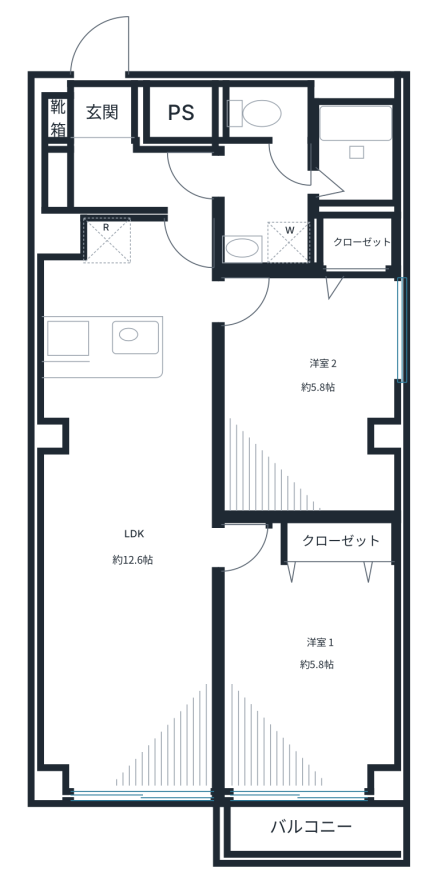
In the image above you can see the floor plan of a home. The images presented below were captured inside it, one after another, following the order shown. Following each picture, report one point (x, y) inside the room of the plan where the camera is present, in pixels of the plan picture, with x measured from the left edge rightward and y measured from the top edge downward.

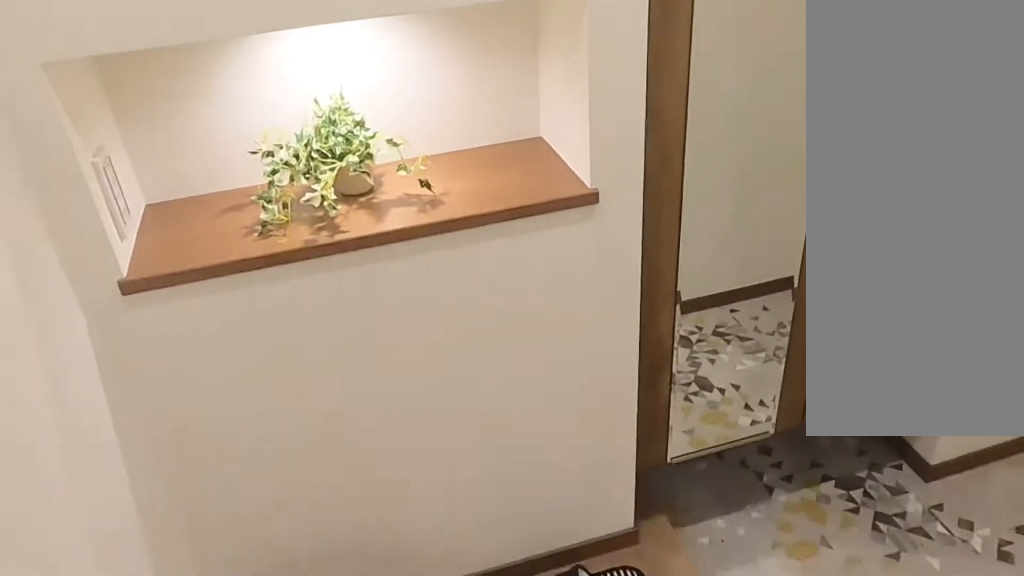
(114, 157)
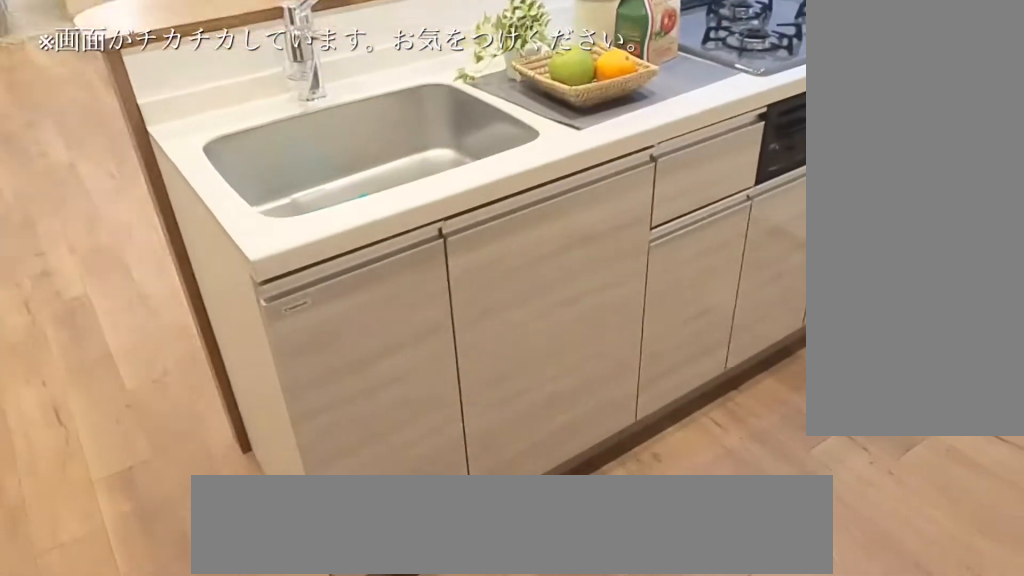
(110, 273)
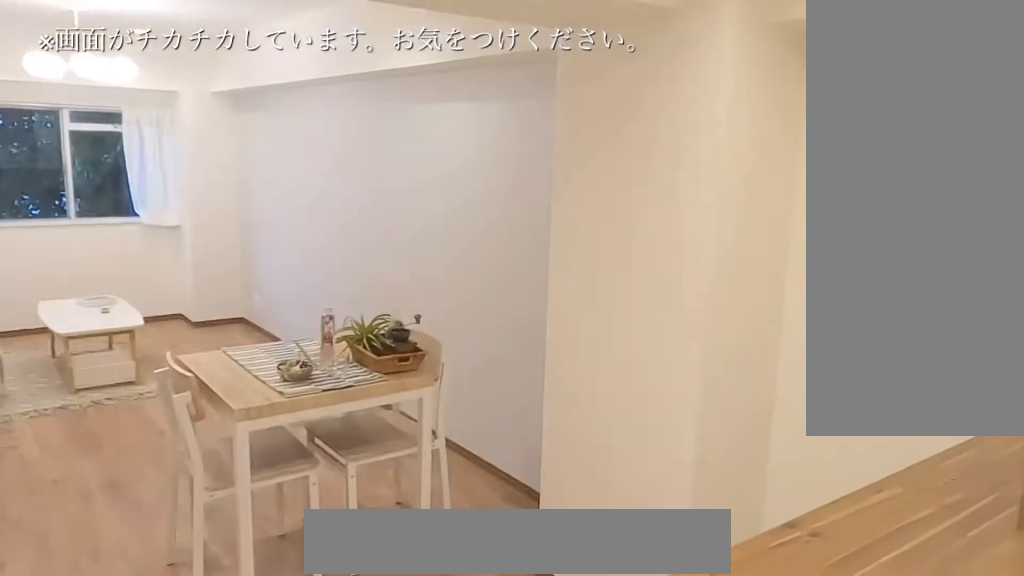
(135, 560)
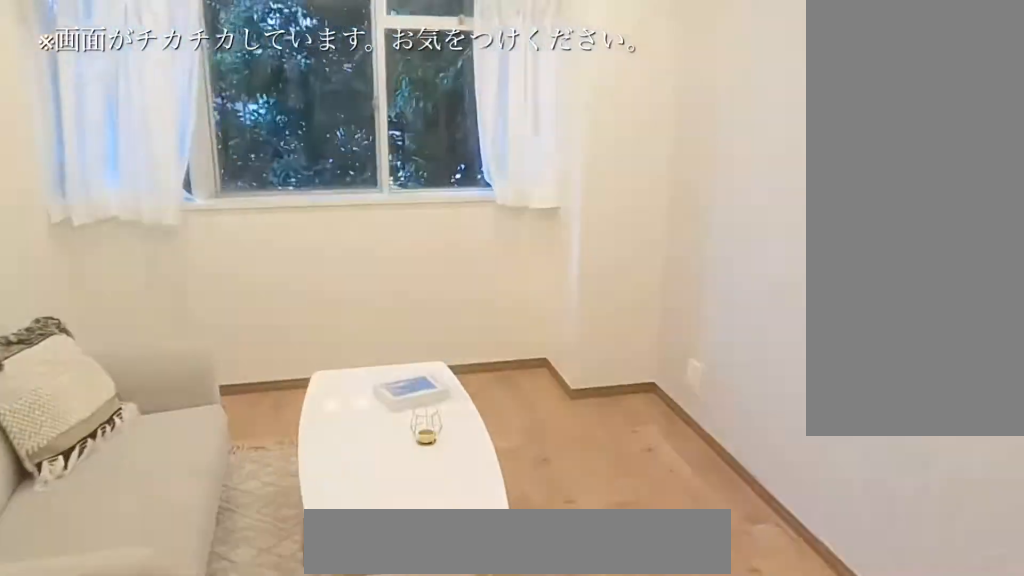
(135, 560)
